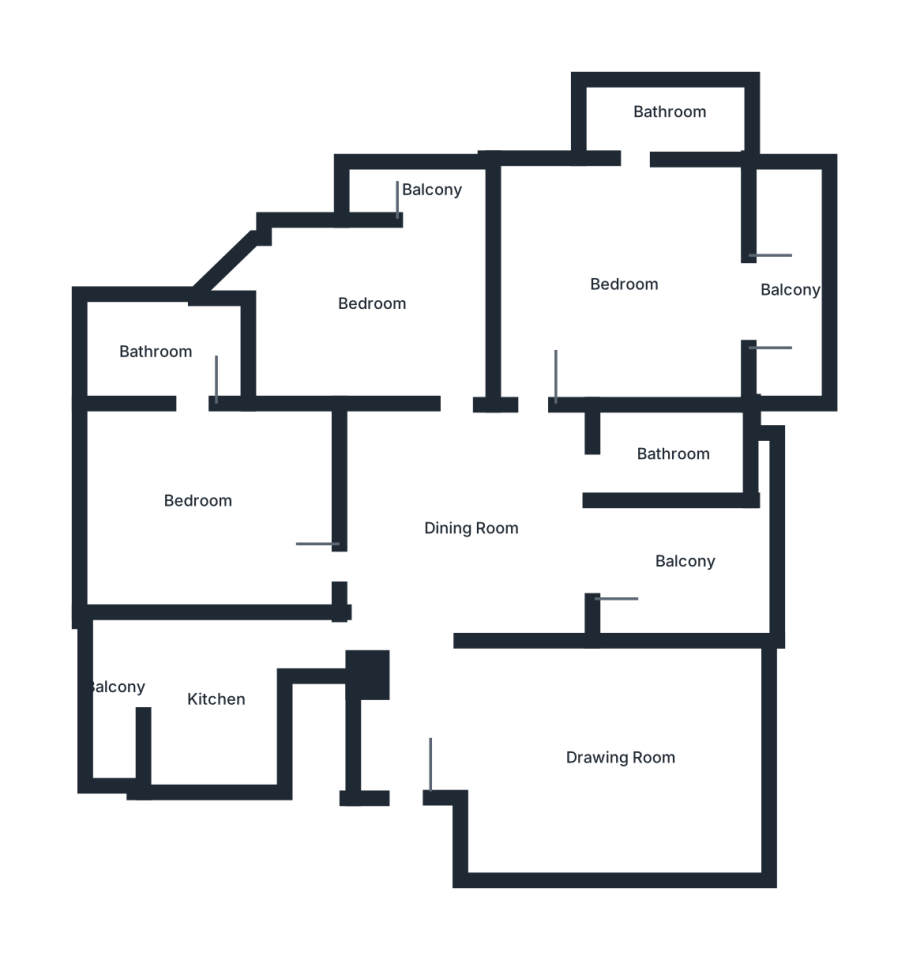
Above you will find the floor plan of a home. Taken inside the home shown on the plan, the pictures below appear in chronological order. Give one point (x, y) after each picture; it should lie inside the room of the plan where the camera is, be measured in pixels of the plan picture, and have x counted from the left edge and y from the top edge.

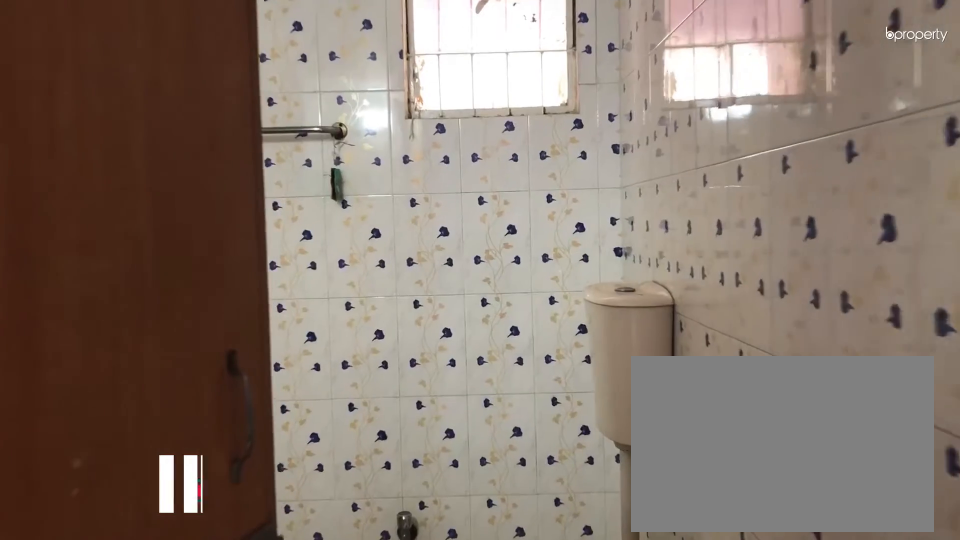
(668, 456)
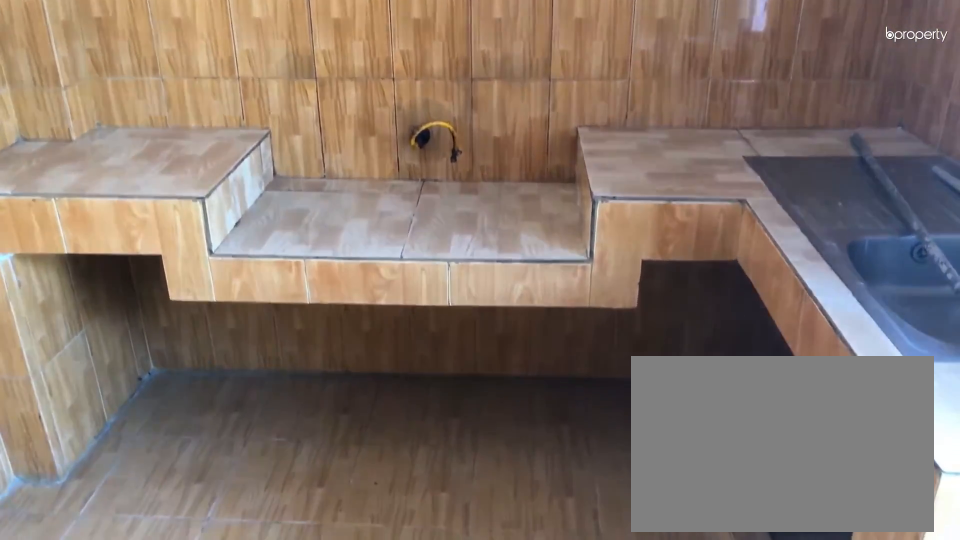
(210, 707)
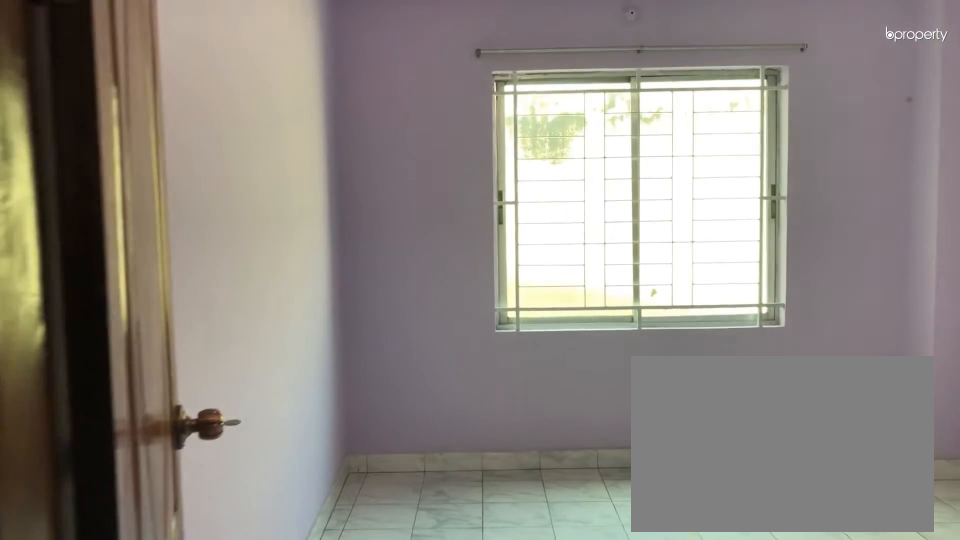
(198, 501)
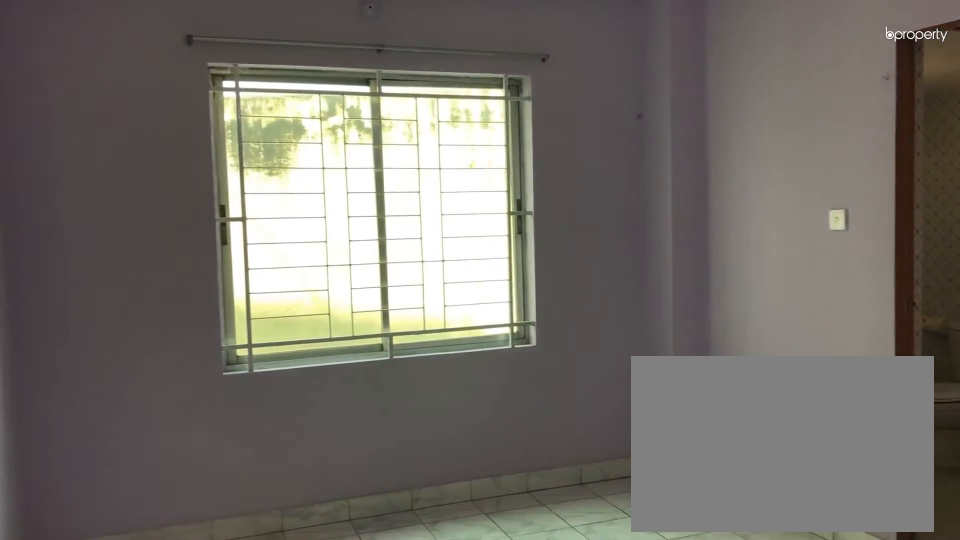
(198, 501)
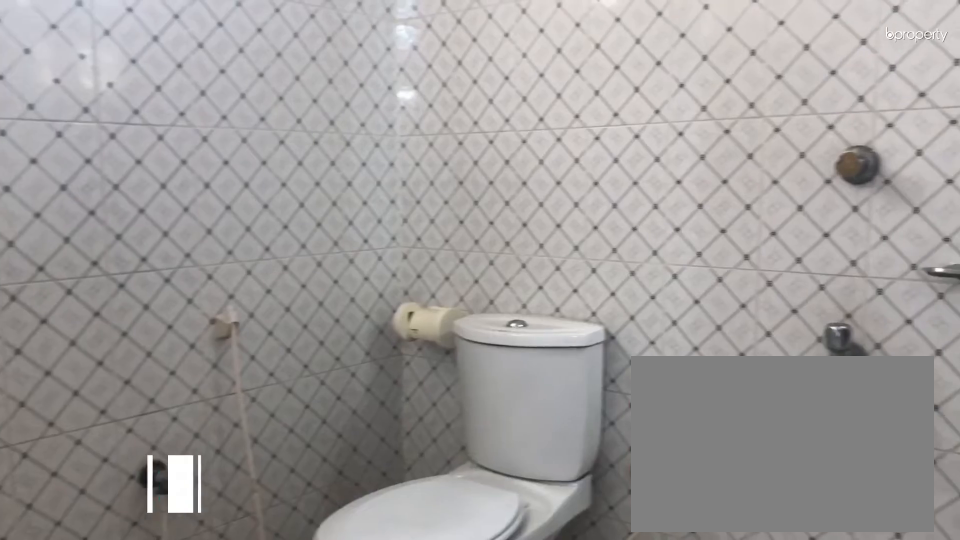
(154, 356)
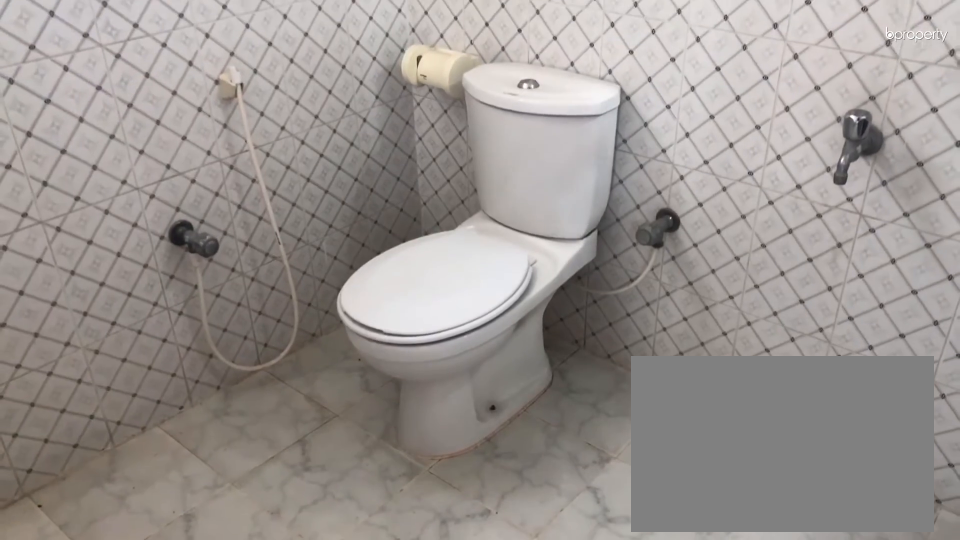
(154, 356)
